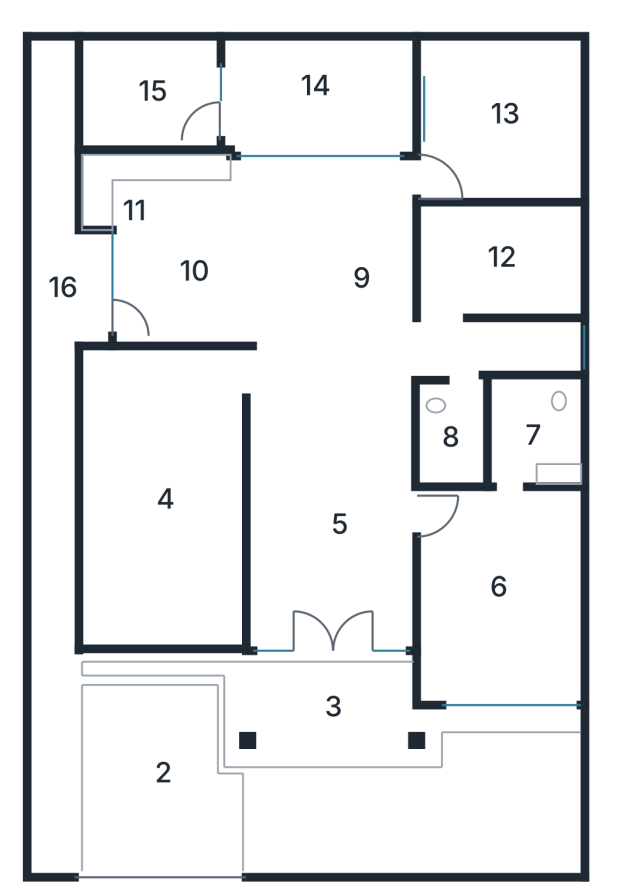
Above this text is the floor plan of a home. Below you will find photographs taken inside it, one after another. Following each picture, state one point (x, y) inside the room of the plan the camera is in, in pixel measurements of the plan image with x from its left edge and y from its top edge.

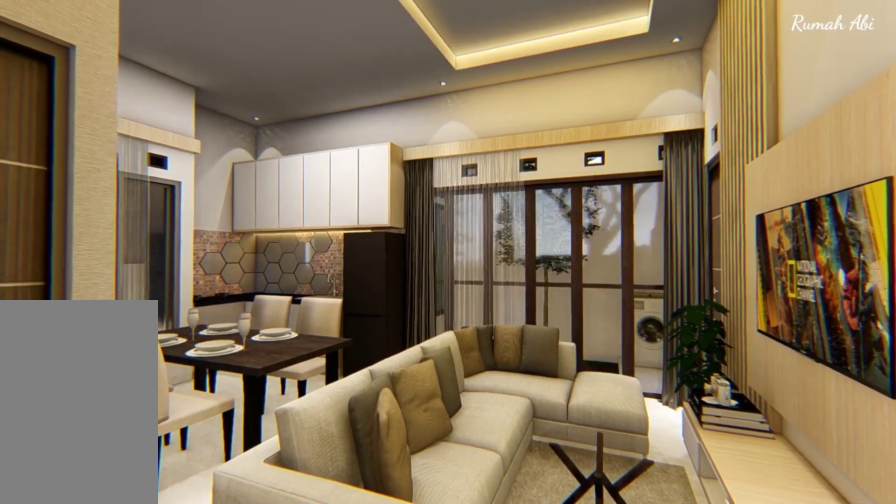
(316, 289)
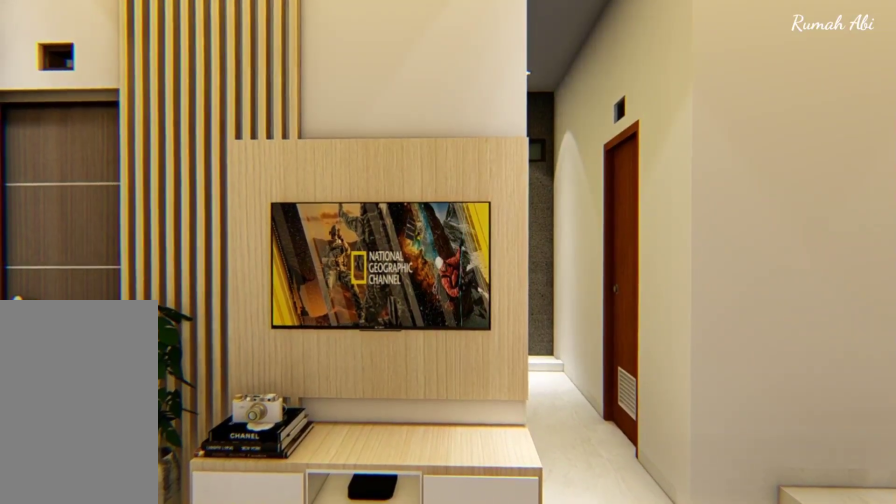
(309, 289)
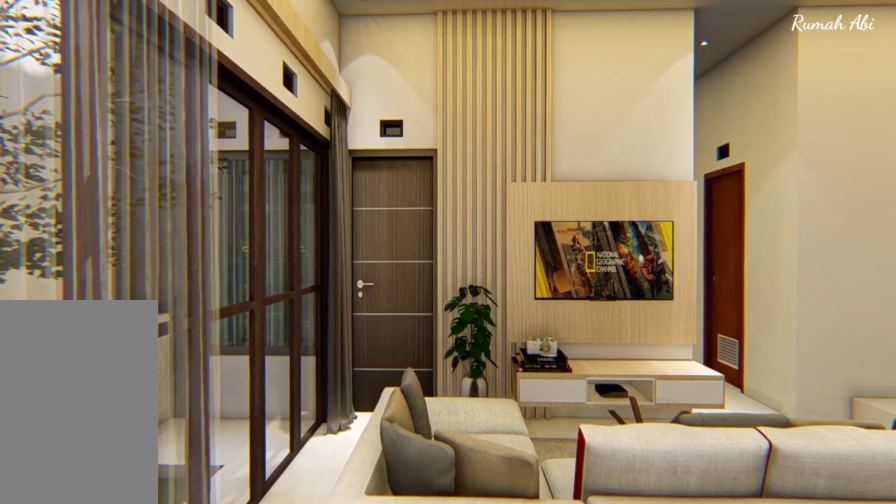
(310, 285)
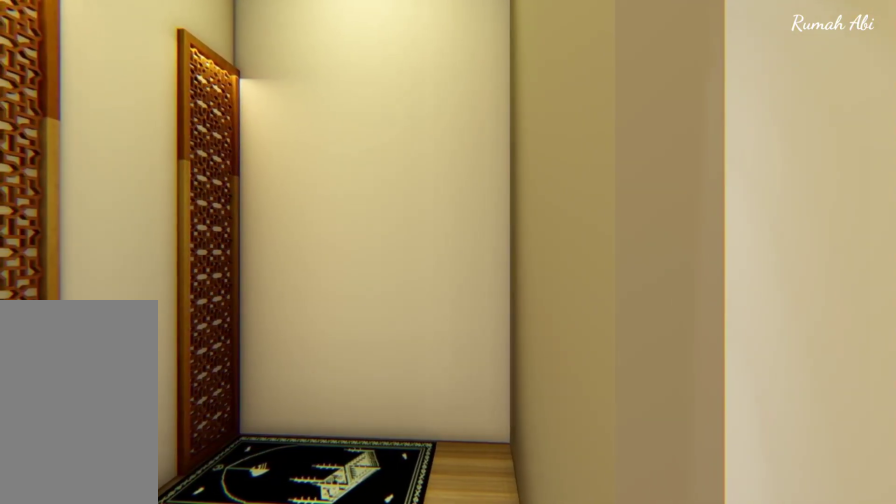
(513, 278)
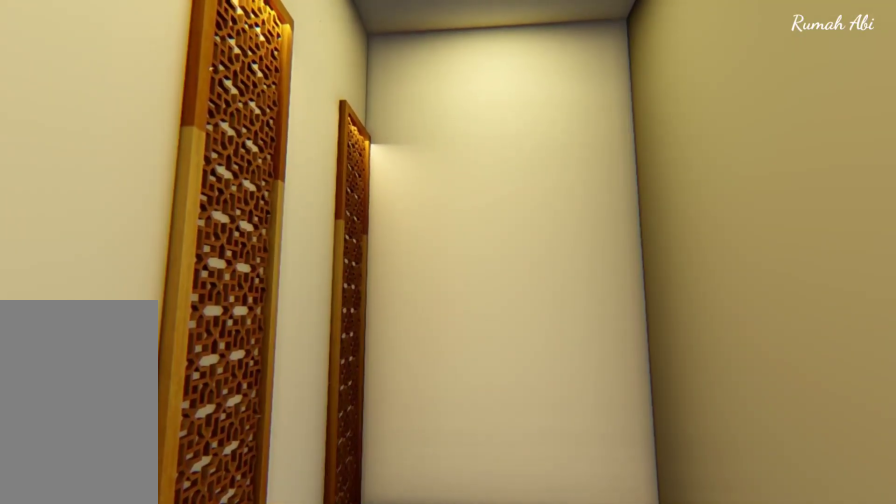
(513, 281)
